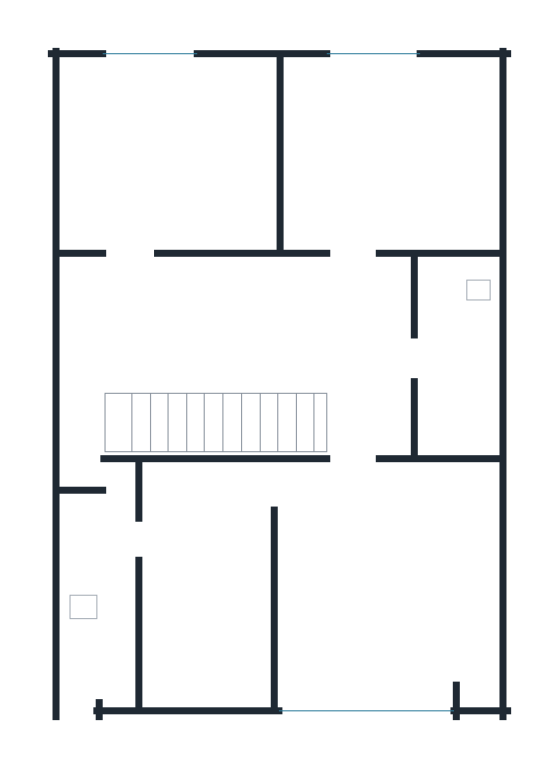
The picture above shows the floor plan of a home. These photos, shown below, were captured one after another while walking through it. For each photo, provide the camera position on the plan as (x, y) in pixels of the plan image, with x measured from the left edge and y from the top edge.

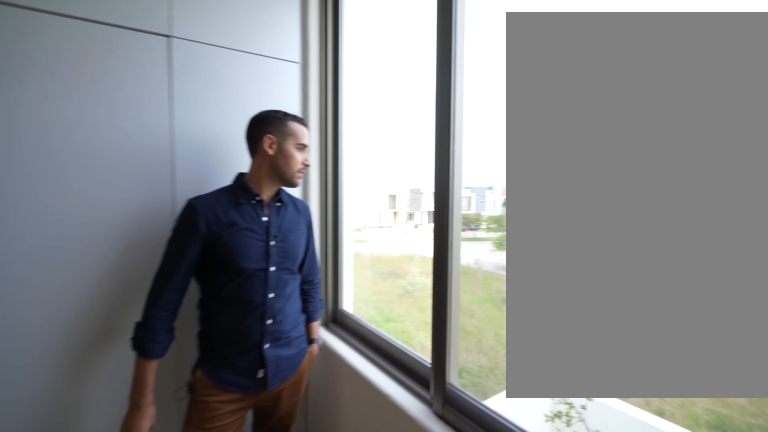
(235, 109)
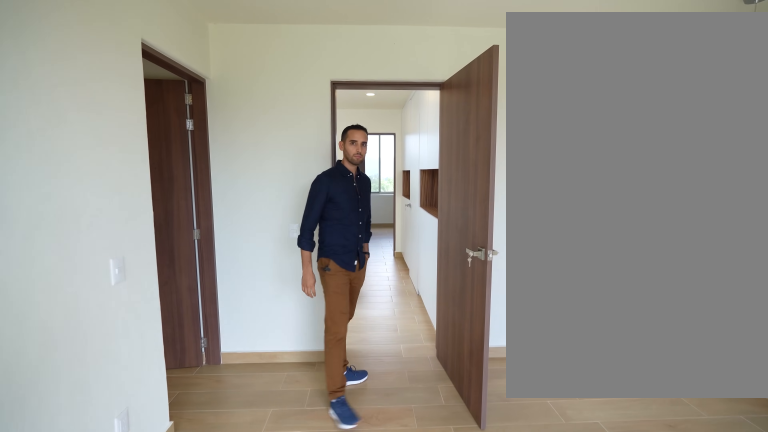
(331, 684)
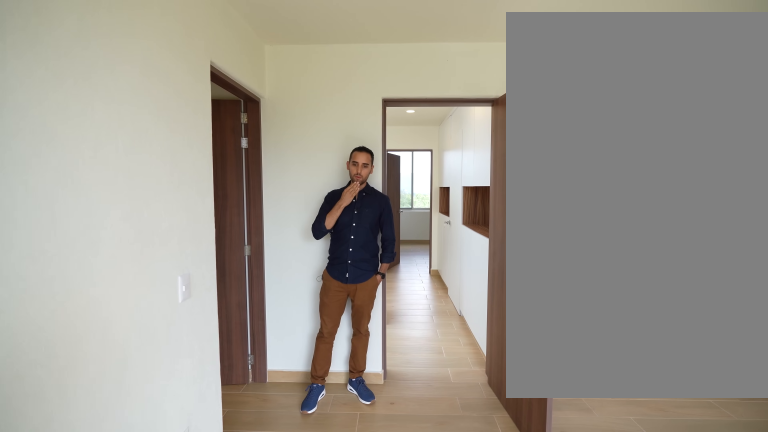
(341, 689)
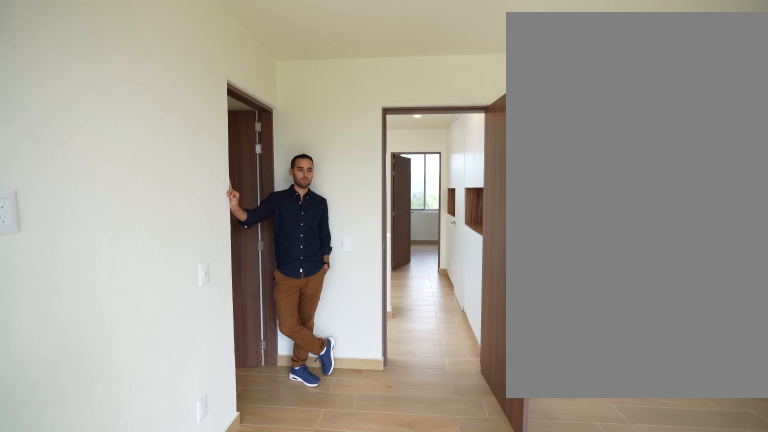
(345, 688)
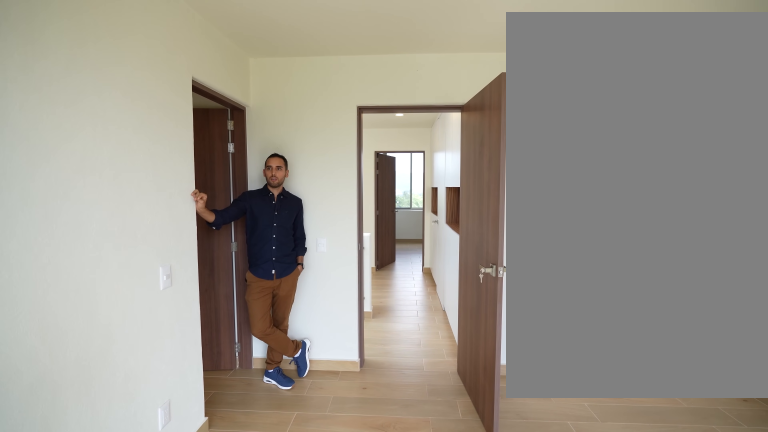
(345, 688)
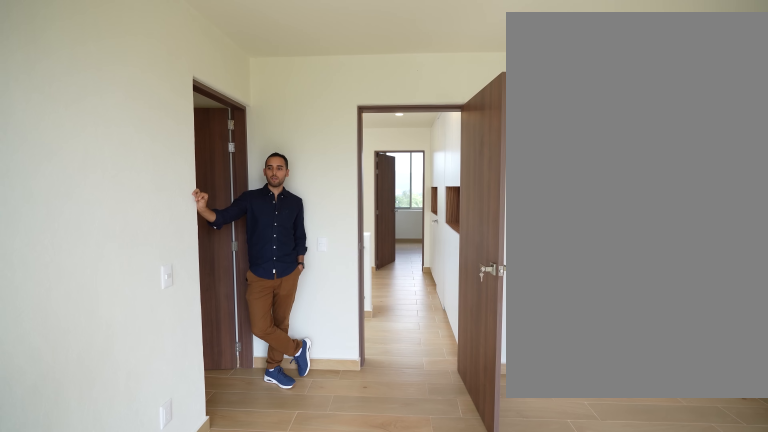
(345, 688)
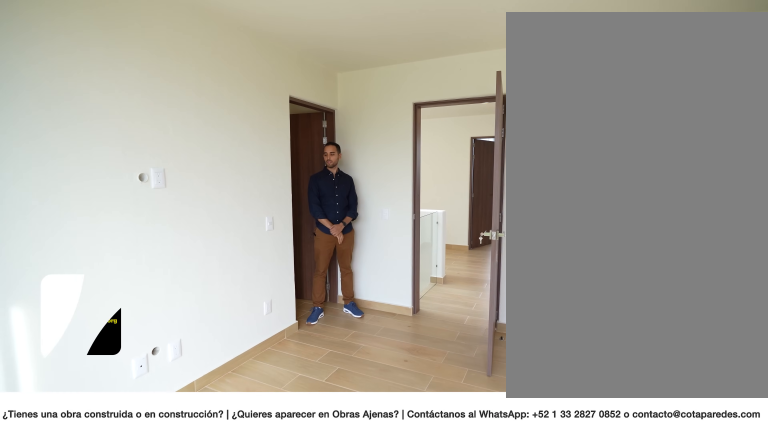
(371, 654)
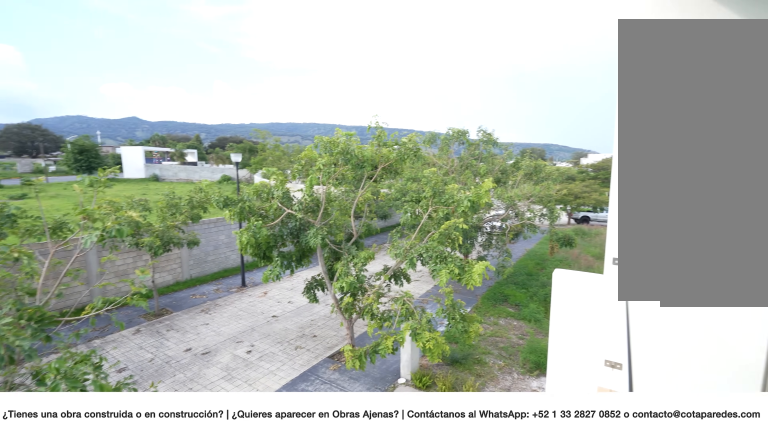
(415, 691)
